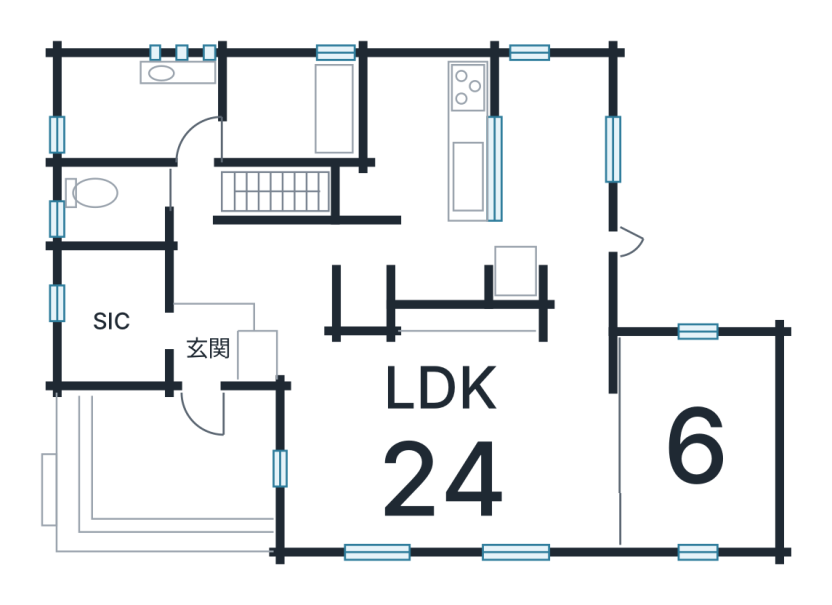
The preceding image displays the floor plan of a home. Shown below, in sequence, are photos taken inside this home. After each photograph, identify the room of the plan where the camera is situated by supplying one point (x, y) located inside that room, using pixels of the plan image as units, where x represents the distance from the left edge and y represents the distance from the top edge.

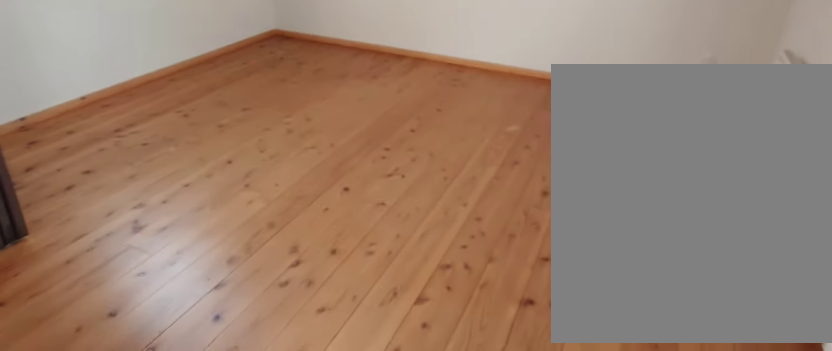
(706, 444)
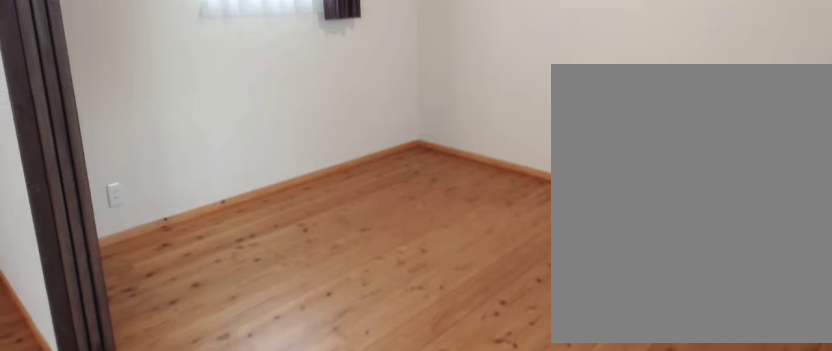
(706, 444)
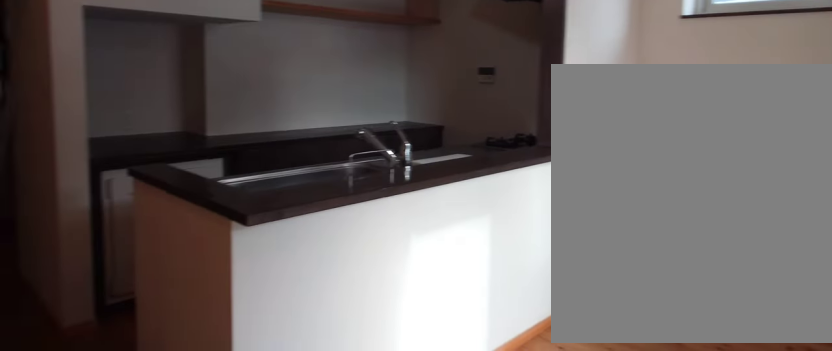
(558, 158)
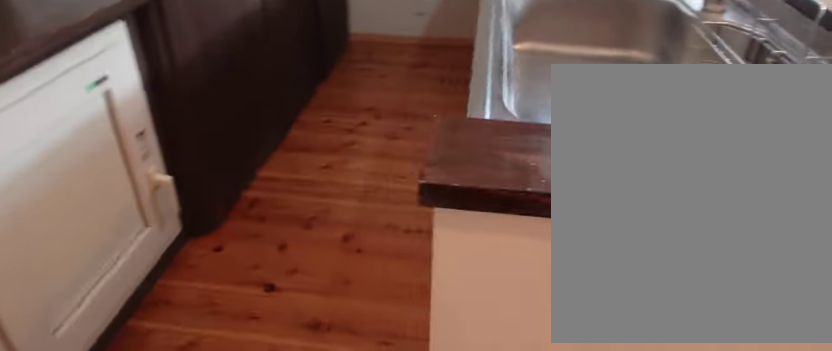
(417, 163)
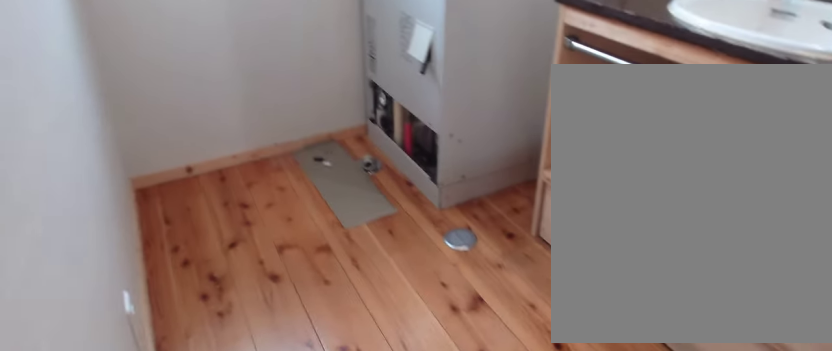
(133, 101)
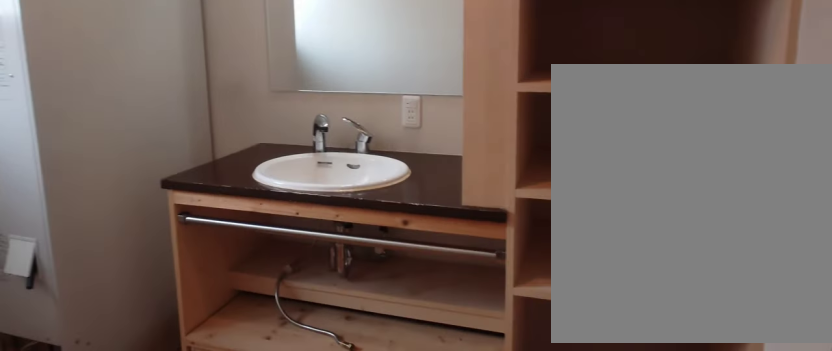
(133, 101)
